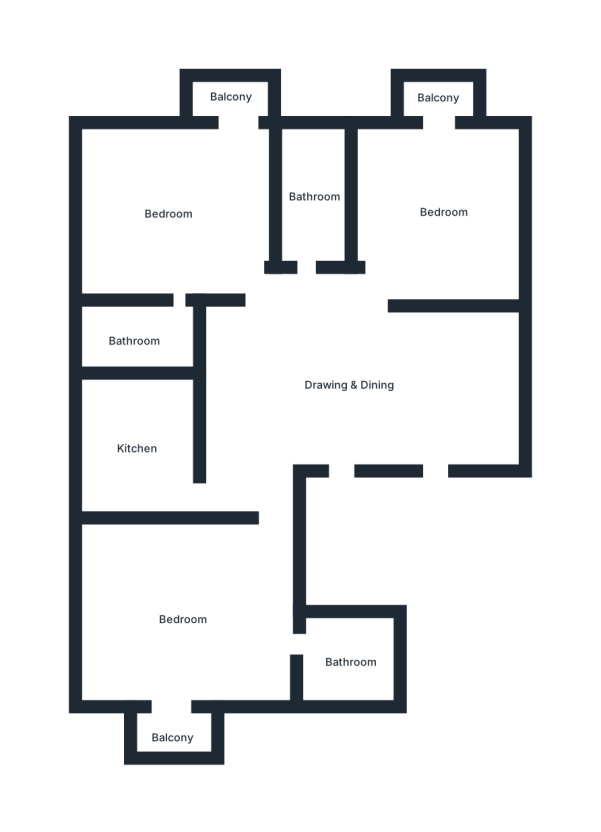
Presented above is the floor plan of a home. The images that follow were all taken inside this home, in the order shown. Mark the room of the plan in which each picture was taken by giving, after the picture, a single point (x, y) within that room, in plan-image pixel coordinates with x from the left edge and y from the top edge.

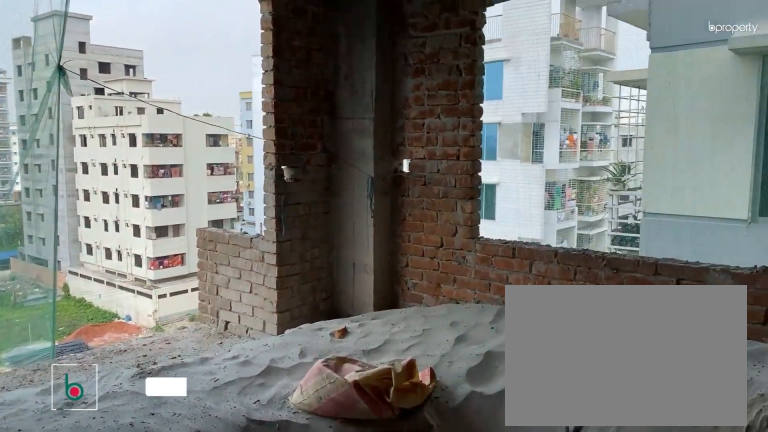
(444, 214)
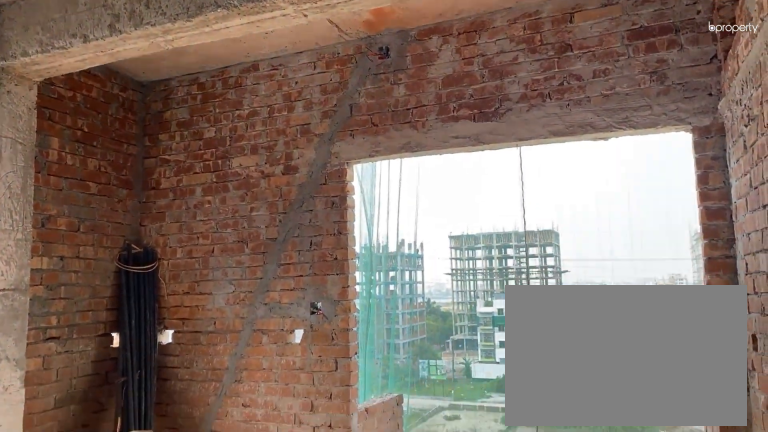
(171, 214)
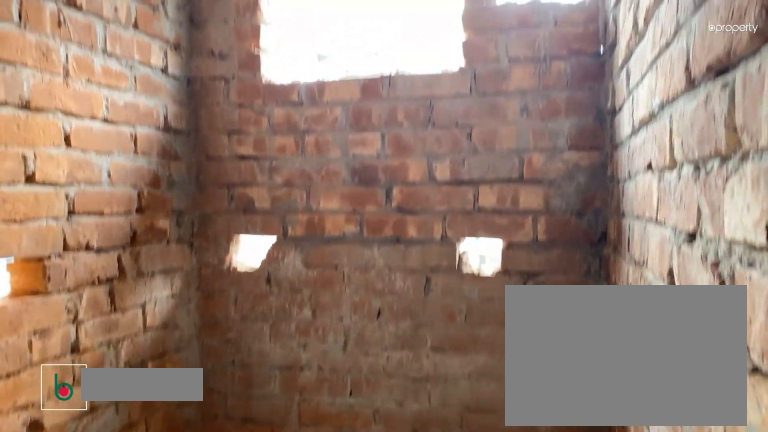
(135, 339)
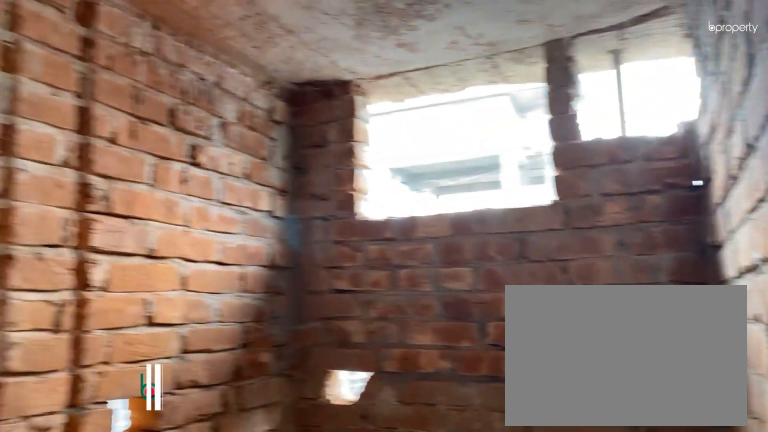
(135, 339)
